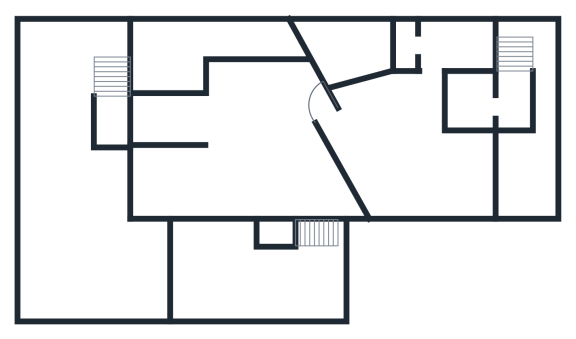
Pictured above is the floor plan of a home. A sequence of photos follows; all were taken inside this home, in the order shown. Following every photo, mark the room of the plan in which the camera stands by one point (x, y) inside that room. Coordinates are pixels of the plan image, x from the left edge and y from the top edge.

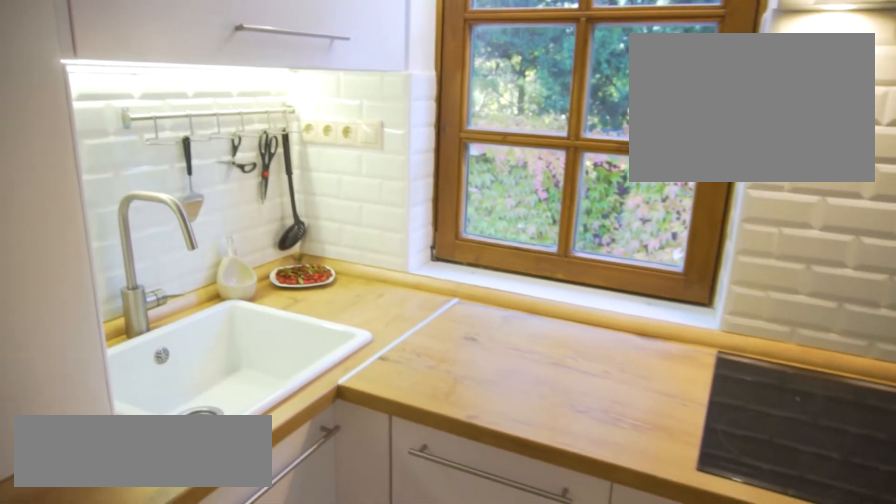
(180, 166)
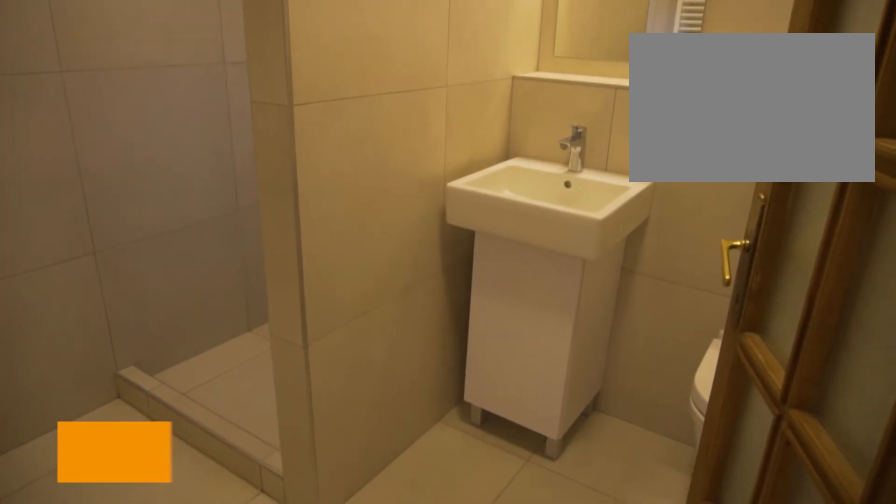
(179, 53)
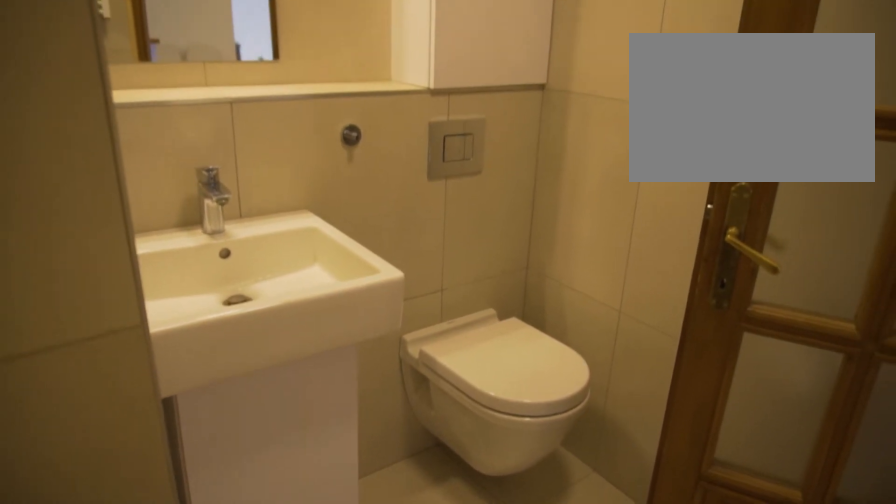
(179, 53)
